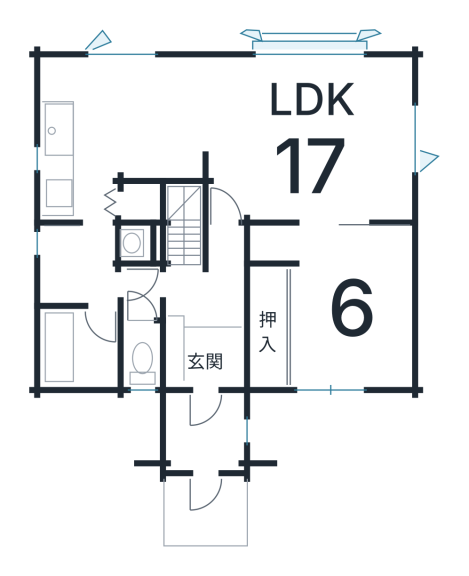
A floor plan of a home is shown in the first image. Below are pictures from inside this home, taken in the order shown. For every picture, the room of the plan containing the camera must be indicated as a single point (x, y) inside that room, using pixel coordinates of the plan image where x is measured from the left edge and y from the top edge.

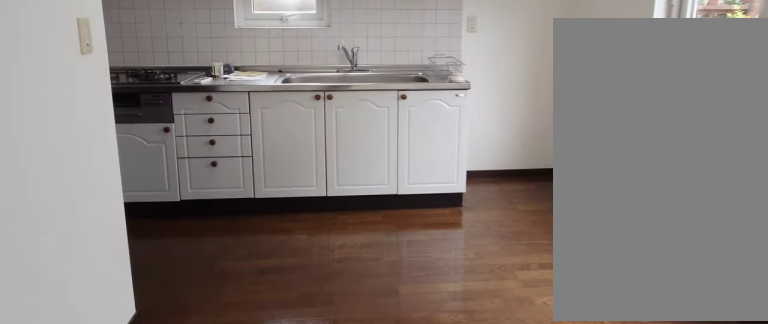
(118, 126)
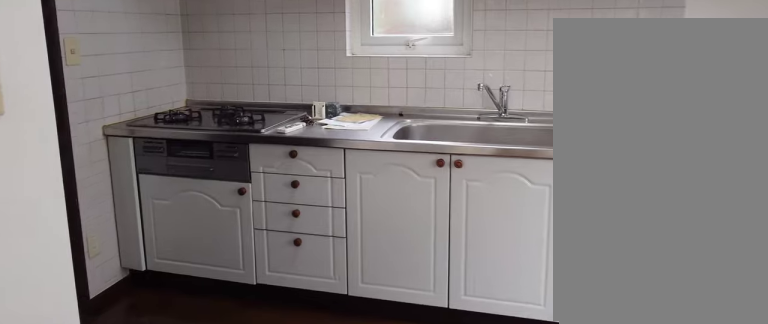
(118, 126)
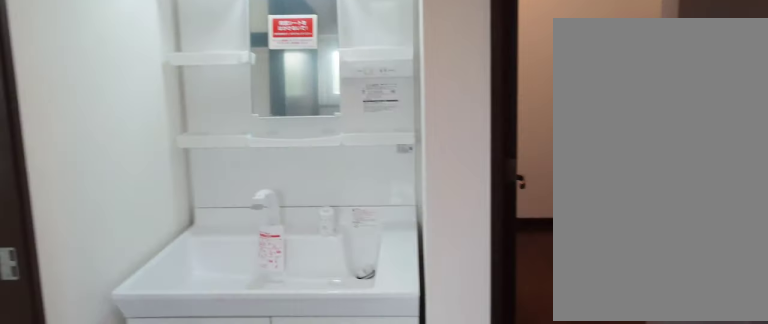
(77, 268)
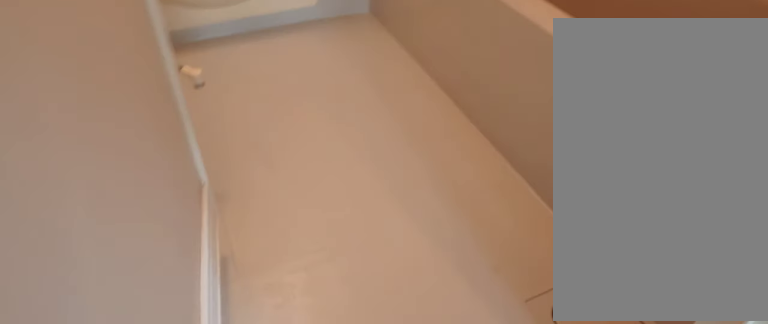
(76, 349)
